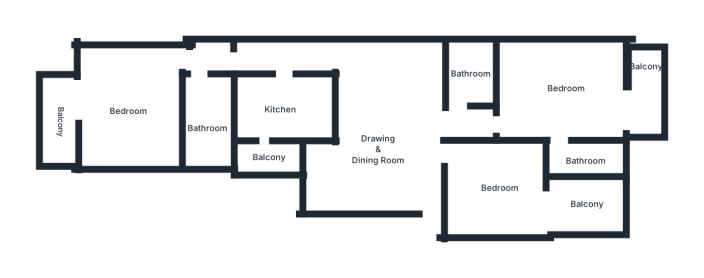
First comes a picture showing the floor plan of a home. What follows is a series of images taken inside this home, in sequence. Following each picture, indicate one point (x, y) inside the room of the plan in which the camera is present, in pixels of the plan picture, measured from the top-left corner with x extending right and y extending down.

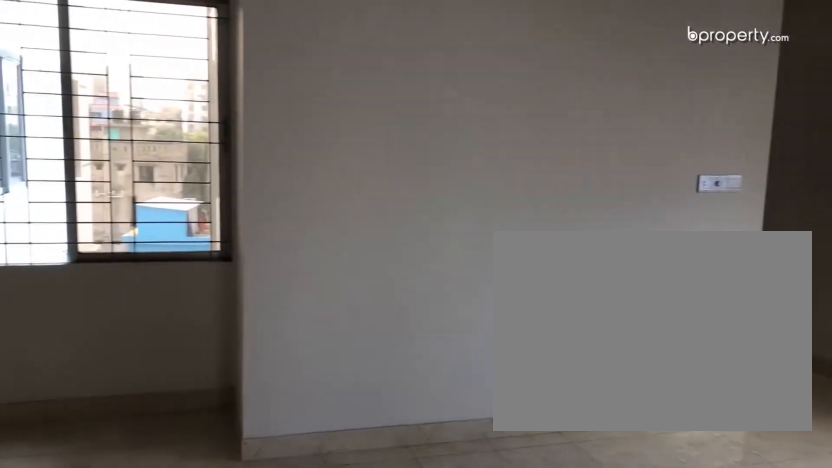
(376, 160)
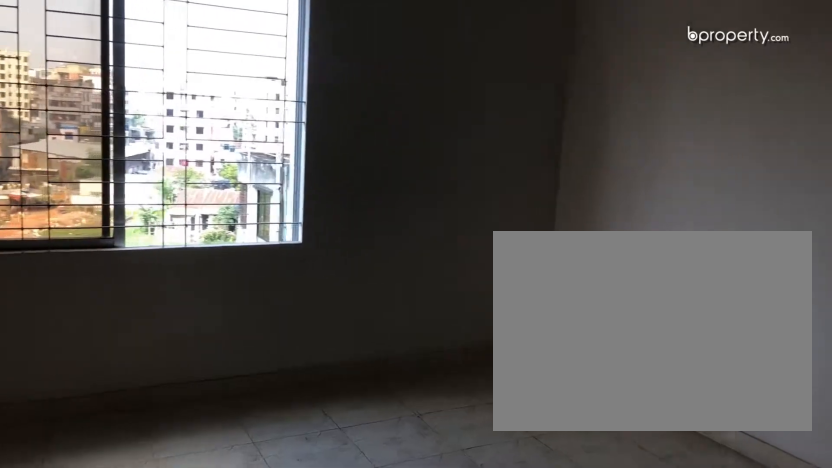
(376, 160)
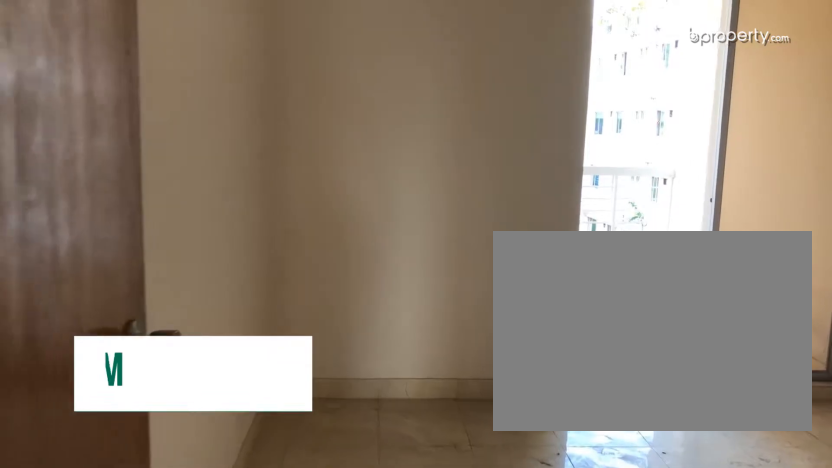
(500, 205)
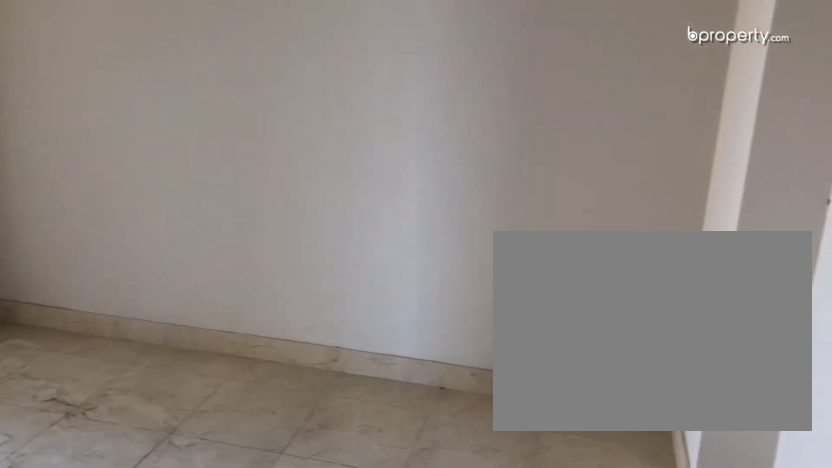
(500, 205)
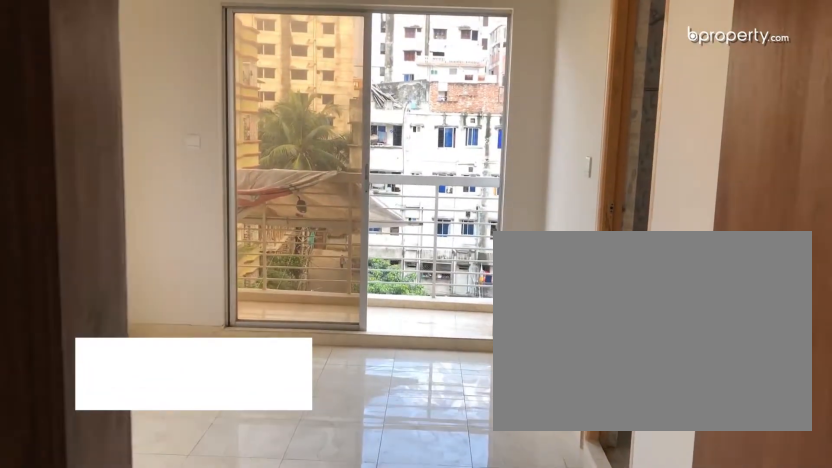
(562, 100)
